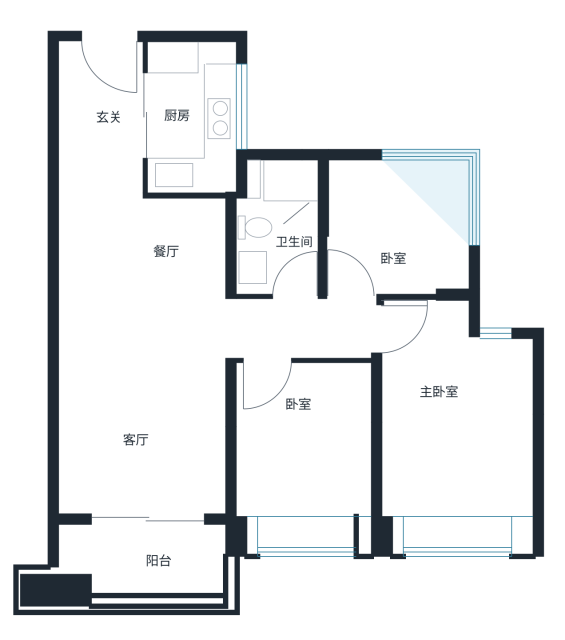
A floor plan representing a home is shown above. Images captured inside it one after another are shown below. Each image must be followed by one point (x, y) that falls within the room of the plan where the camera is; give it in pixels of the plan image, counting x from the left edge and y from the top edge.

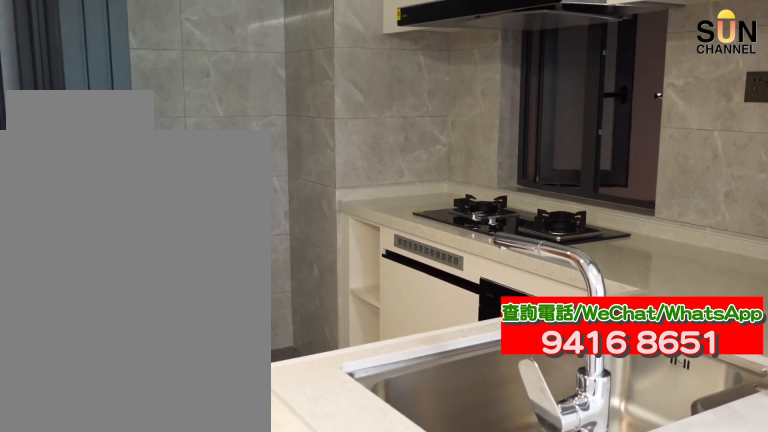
(191, 115)
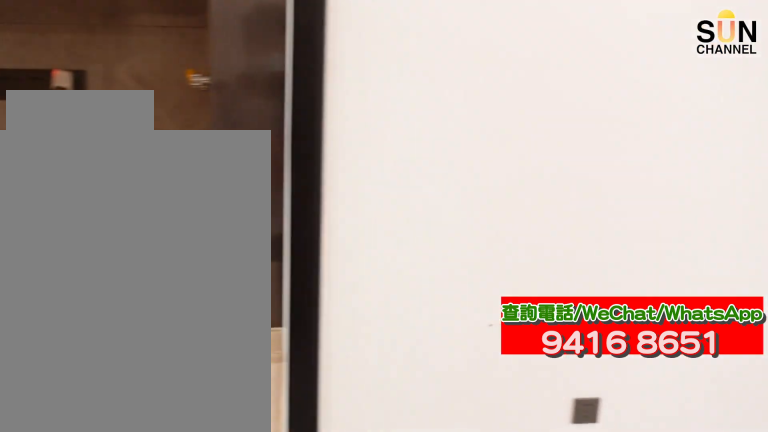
(191, 115)
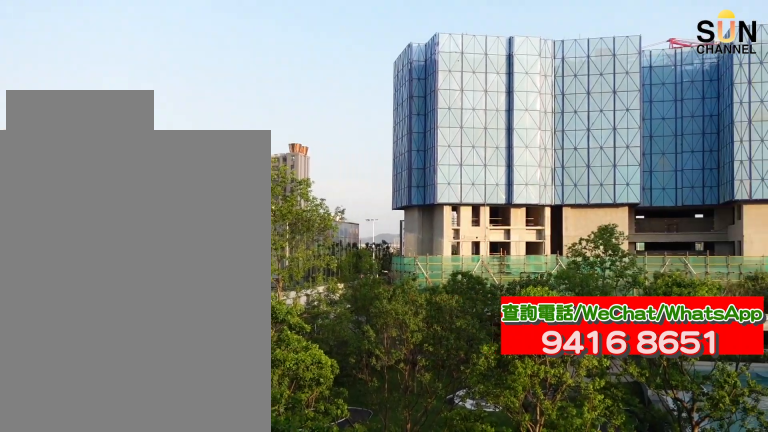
(143, 562)
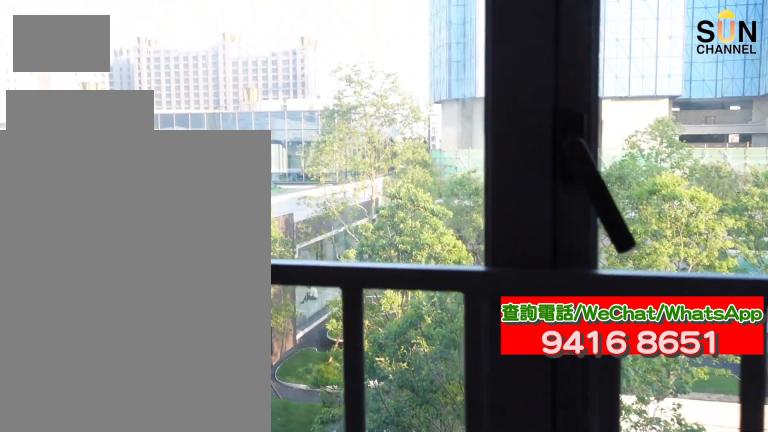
(310, 459)
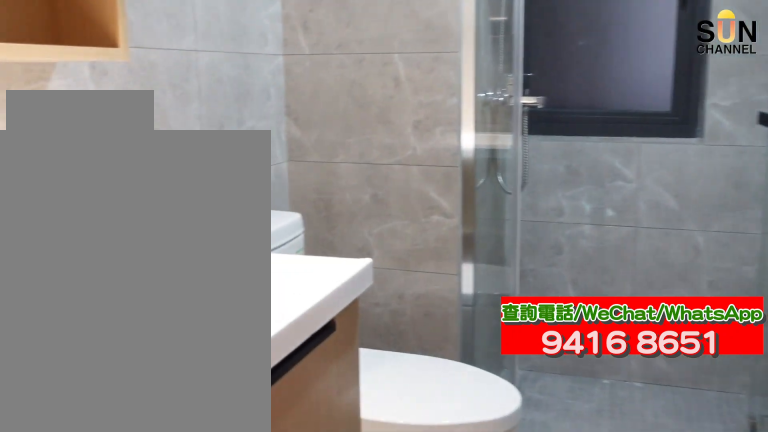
(277, 224)
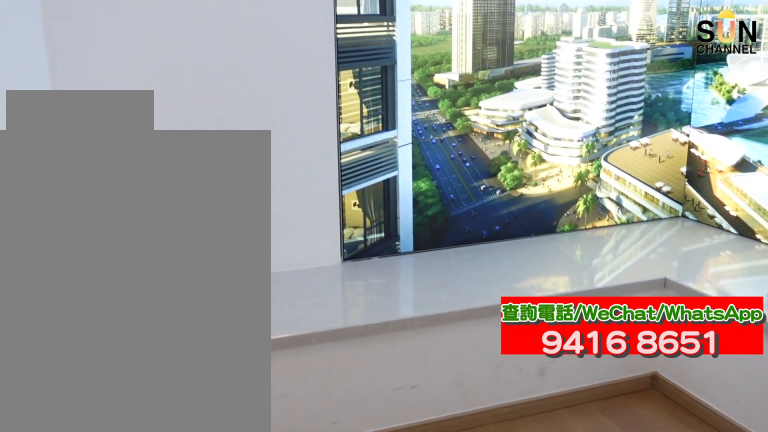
(398, 225)
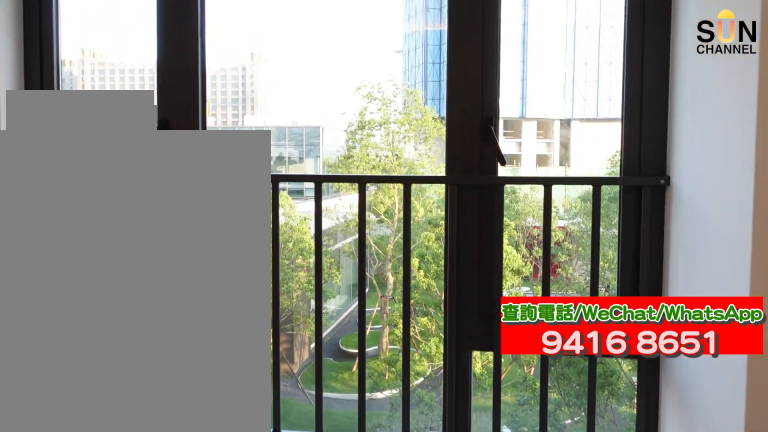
(459, 446)
